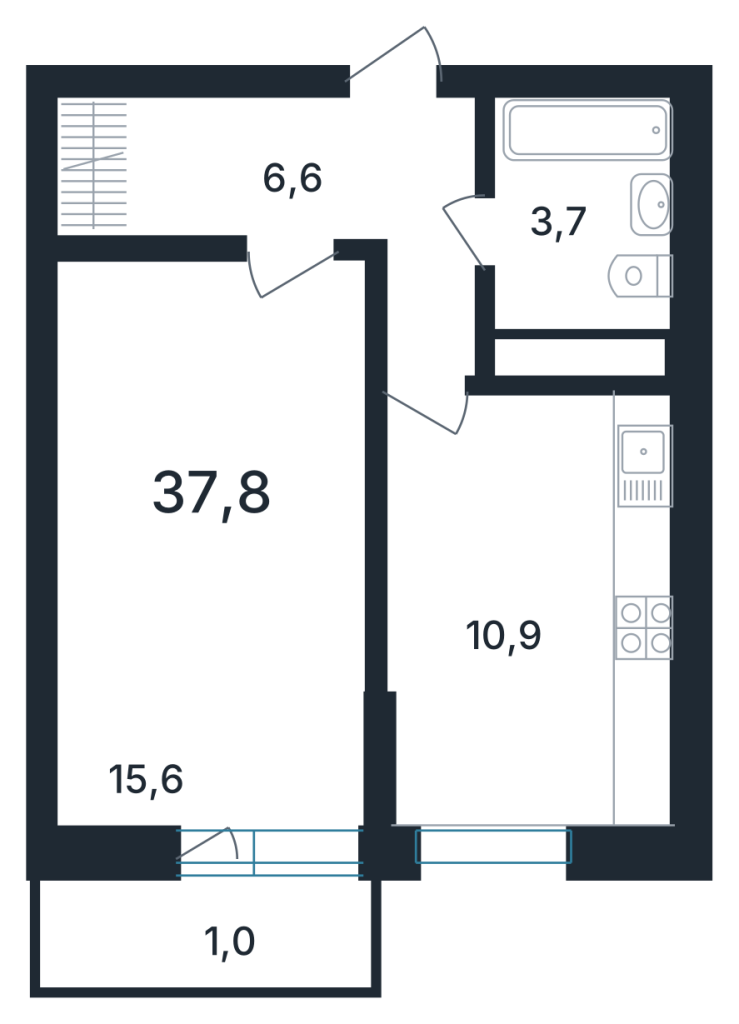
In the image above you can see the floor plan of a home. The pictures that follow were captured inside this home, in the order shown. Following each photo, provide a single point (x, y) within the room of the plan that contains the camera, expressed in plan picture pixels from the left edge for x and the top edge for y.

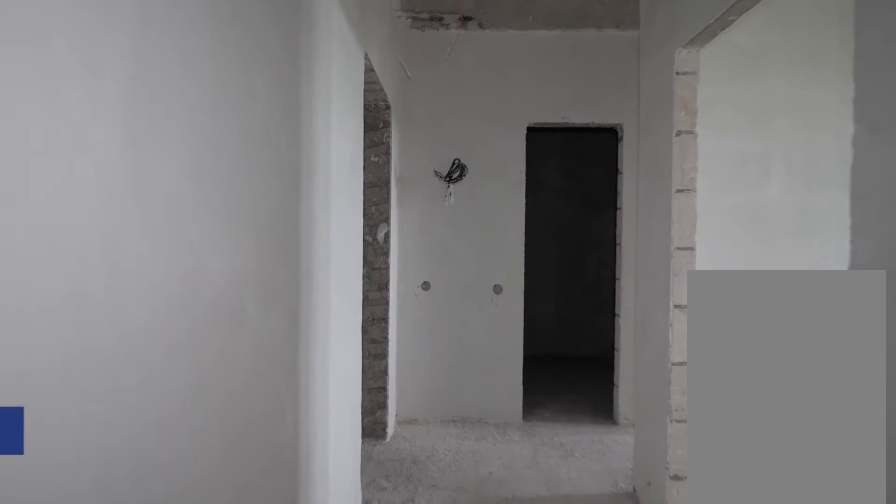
(295, 191)
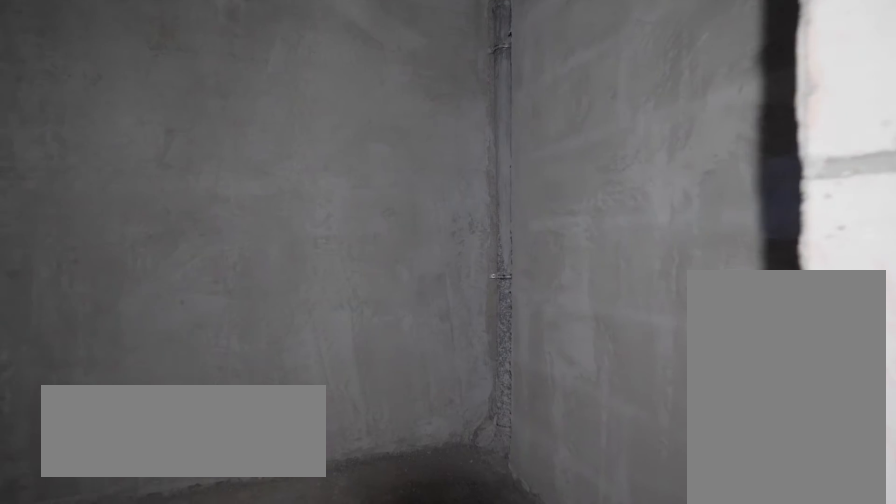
(583, 211)
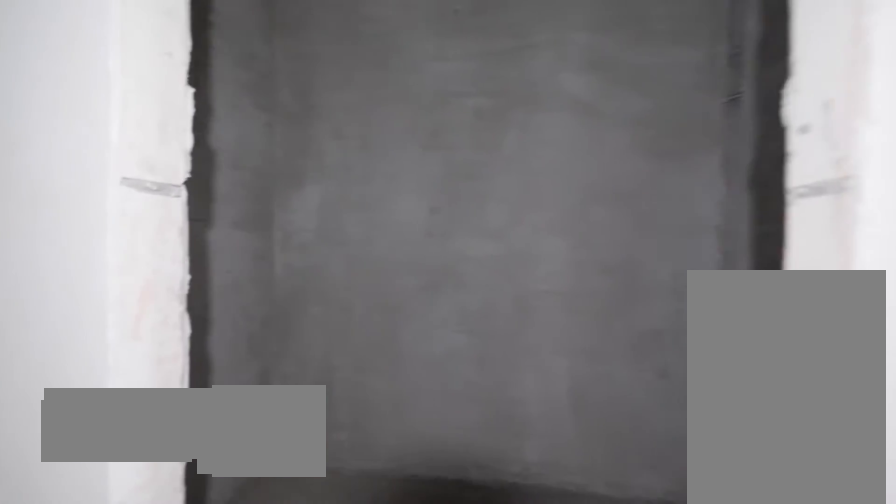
(583, 211)
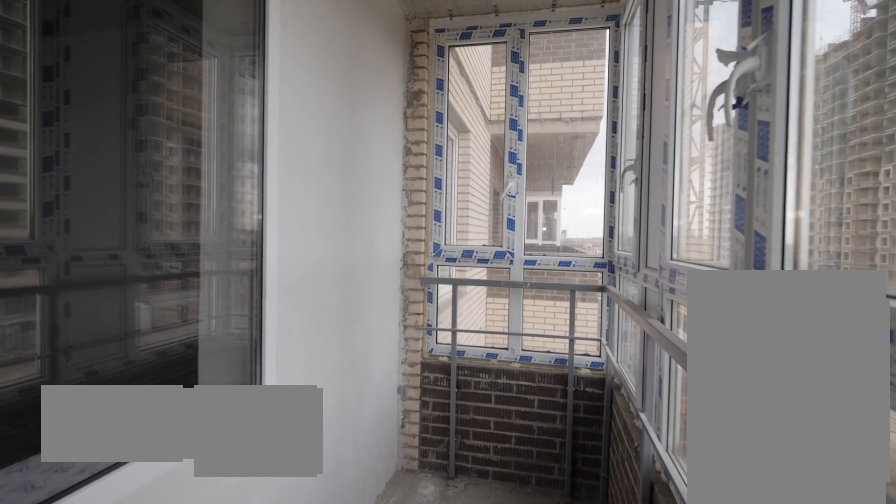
(212, 934)
